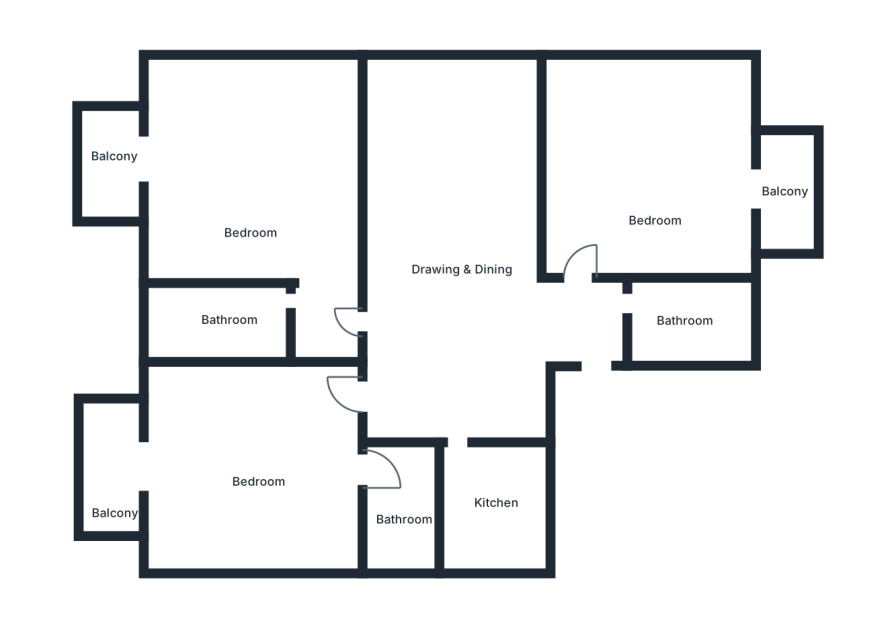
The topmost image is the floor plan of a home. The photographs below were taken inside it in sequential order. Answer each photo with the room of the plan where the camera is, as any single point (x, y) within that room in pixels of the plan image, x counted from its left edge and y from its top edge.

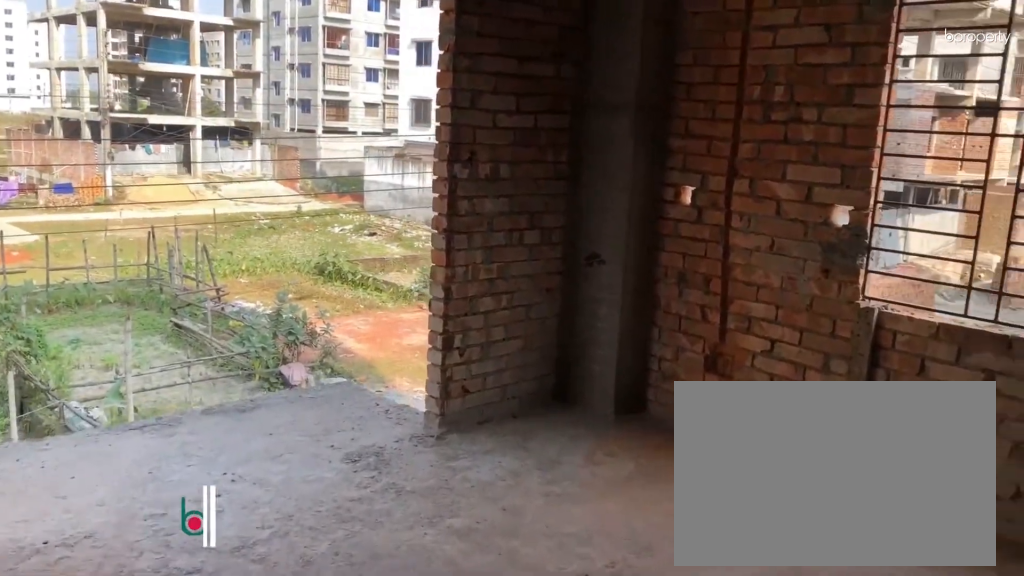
(255, 178)
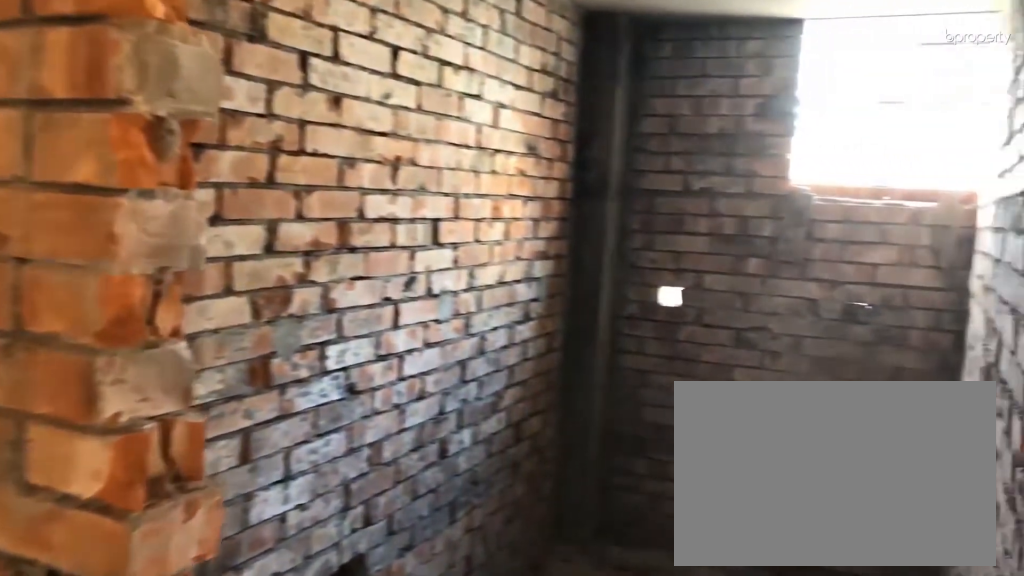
(264, 305)
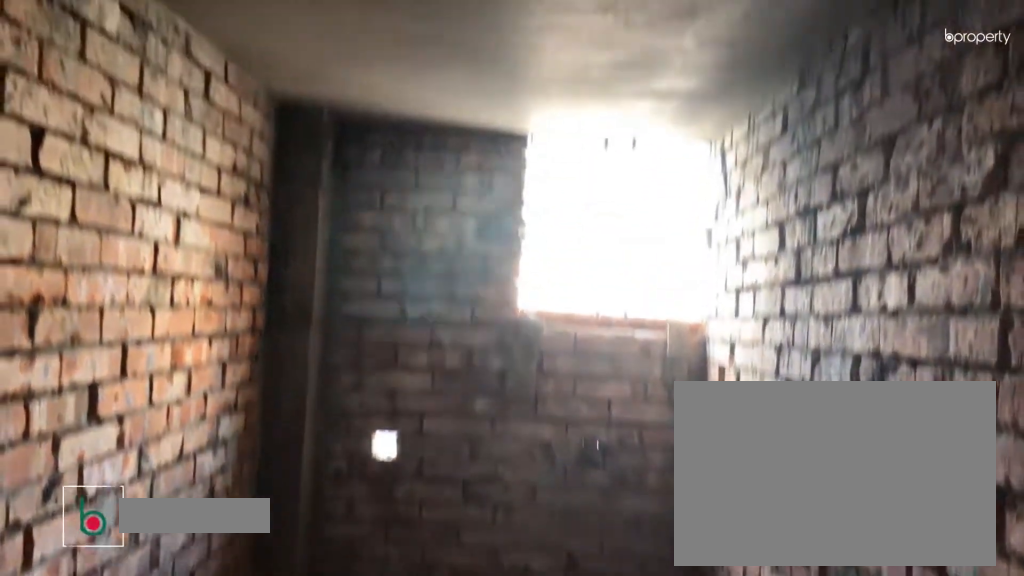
(232, 315)
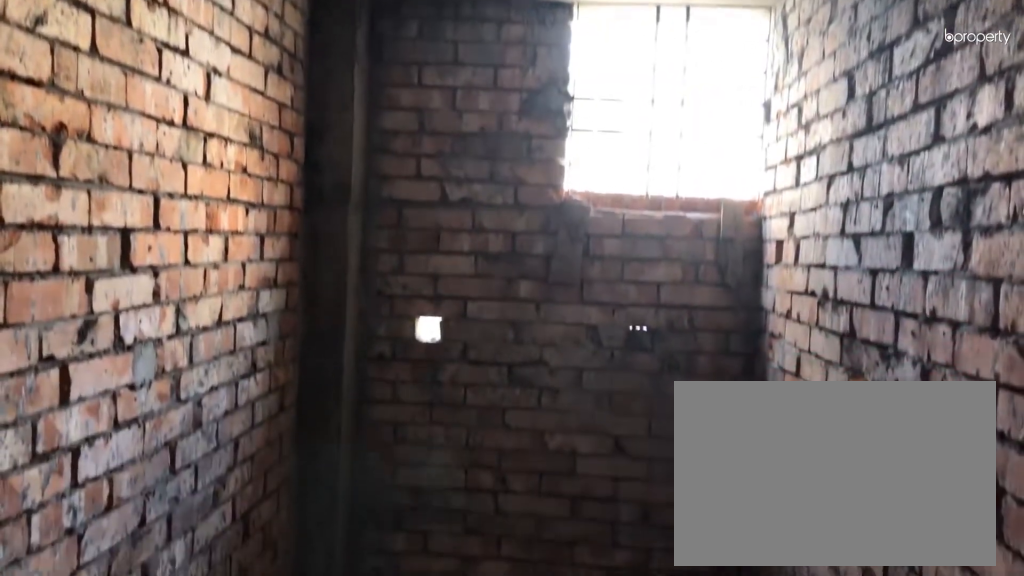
(232, 315)
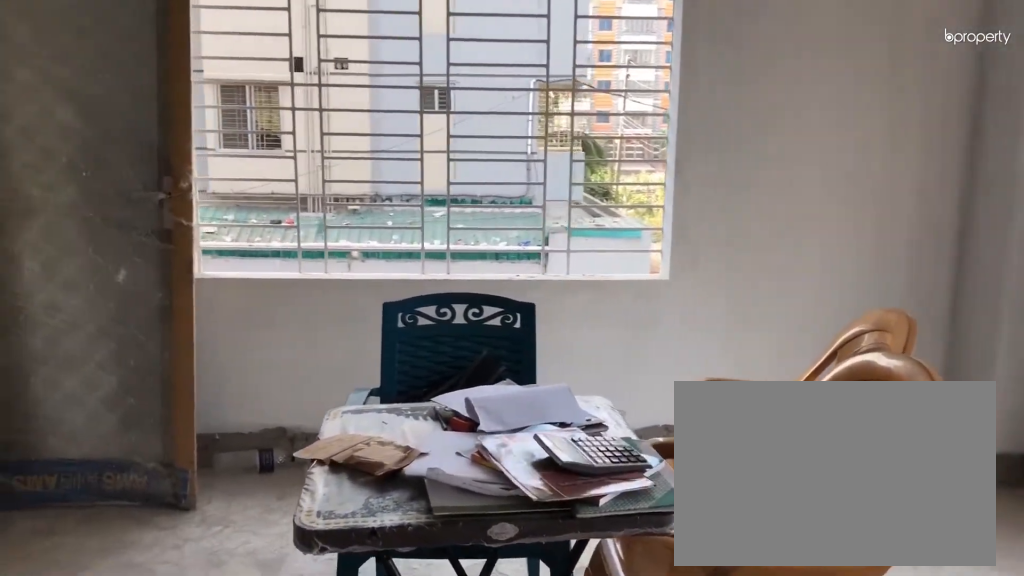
(252, 479)
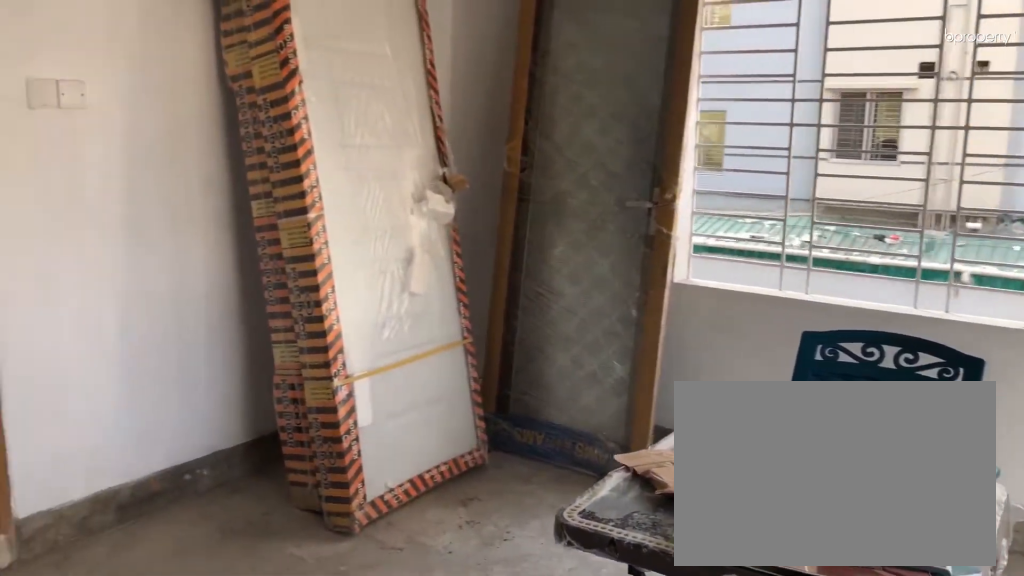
(252, 479)
